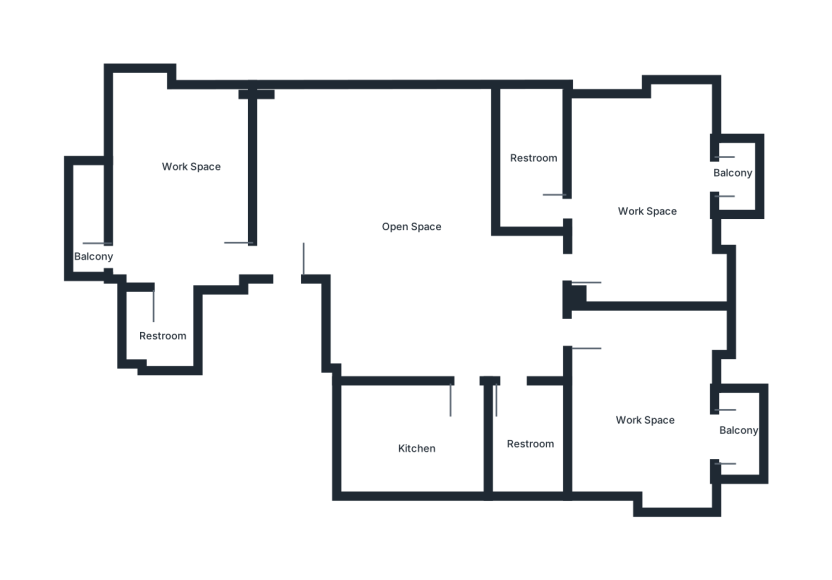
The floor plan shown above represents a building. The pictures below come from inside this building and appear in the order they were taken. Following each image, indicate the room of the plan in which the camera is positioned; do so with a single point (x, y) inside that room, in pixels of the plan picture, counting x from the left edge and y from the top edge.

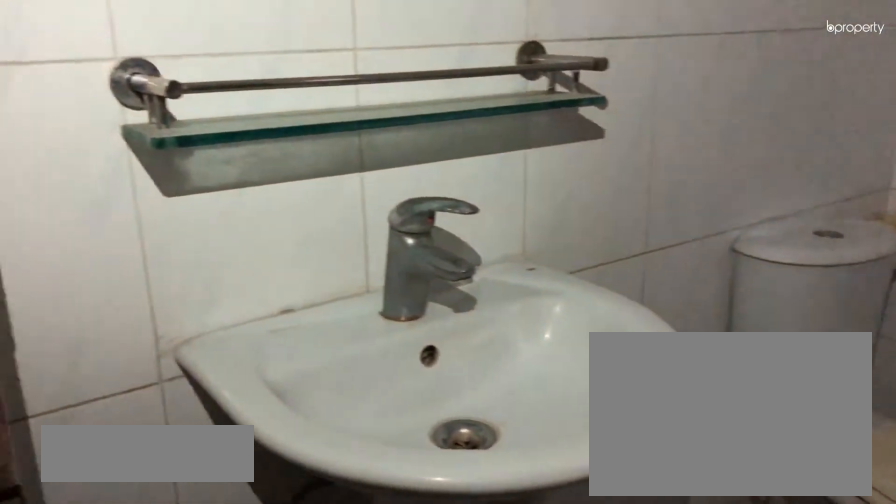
(168, 329)
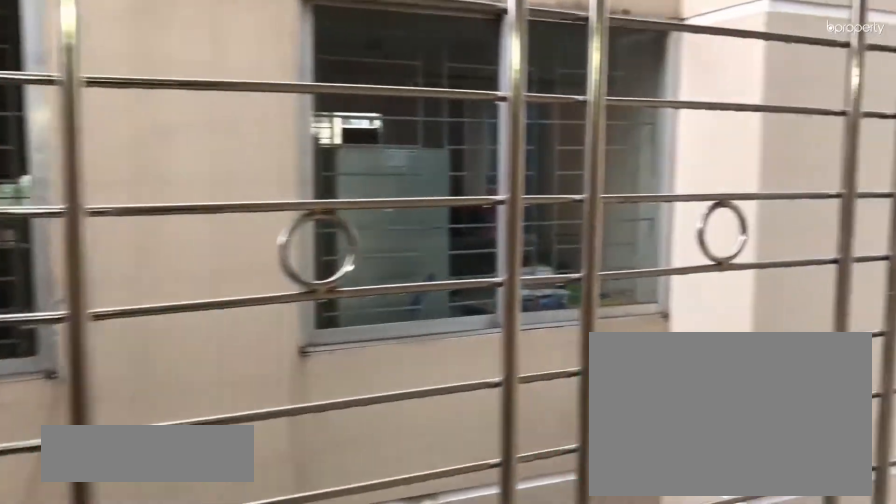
(101, 255)
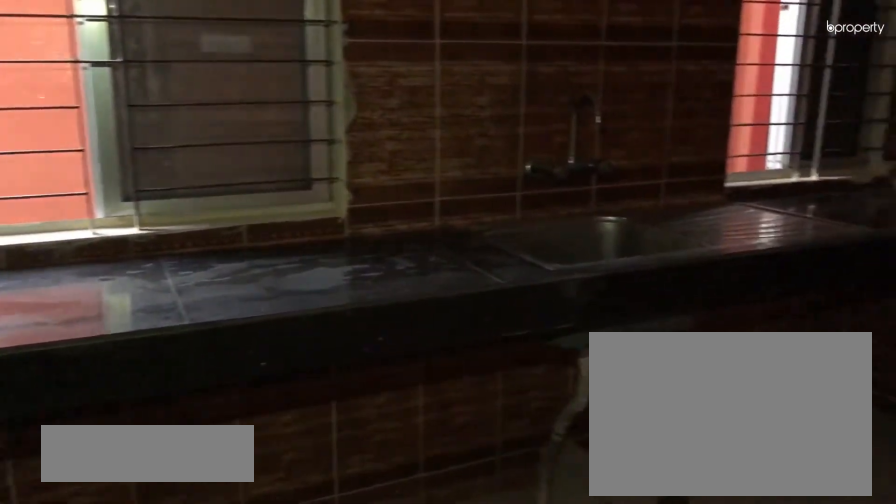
(419, 430)
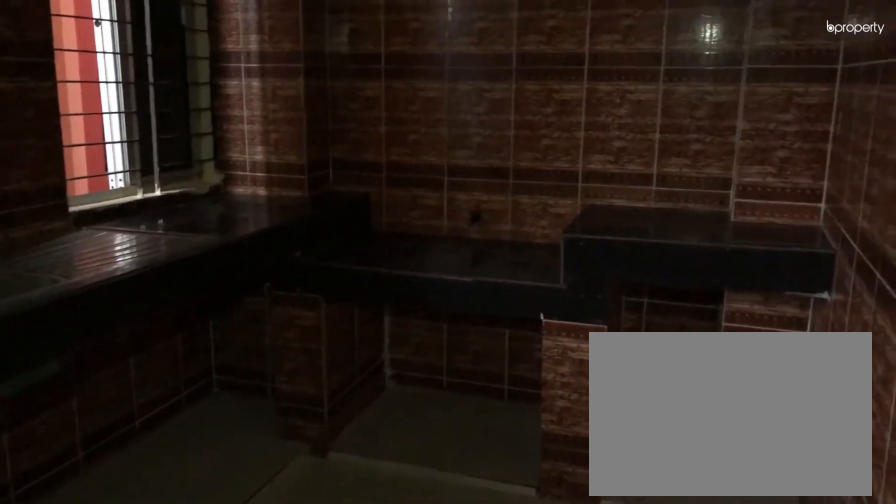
(419, 430)
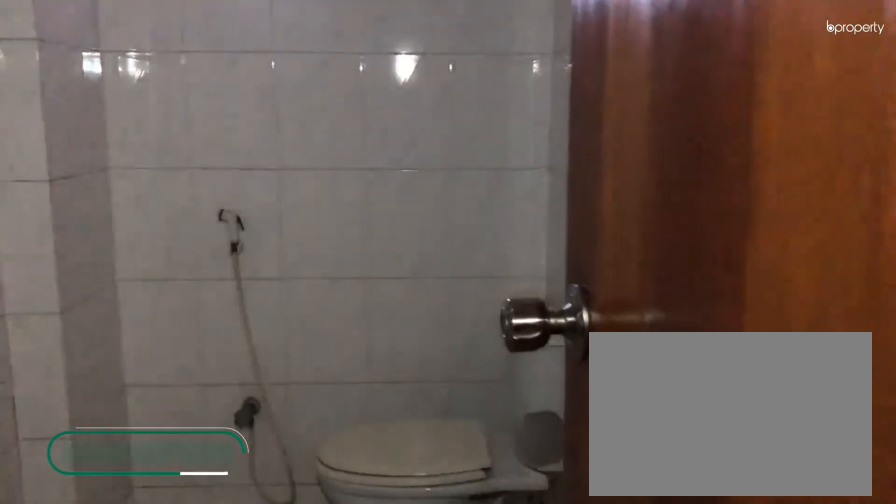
(530, 433)
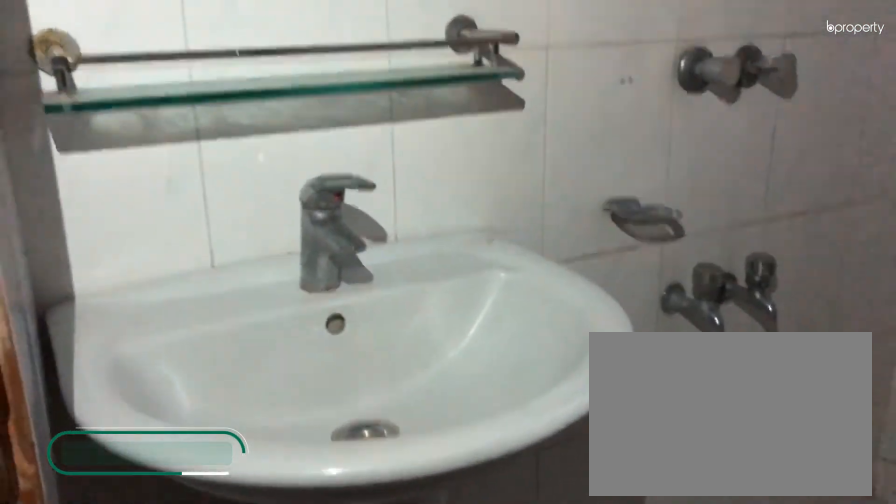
(530, 433)
